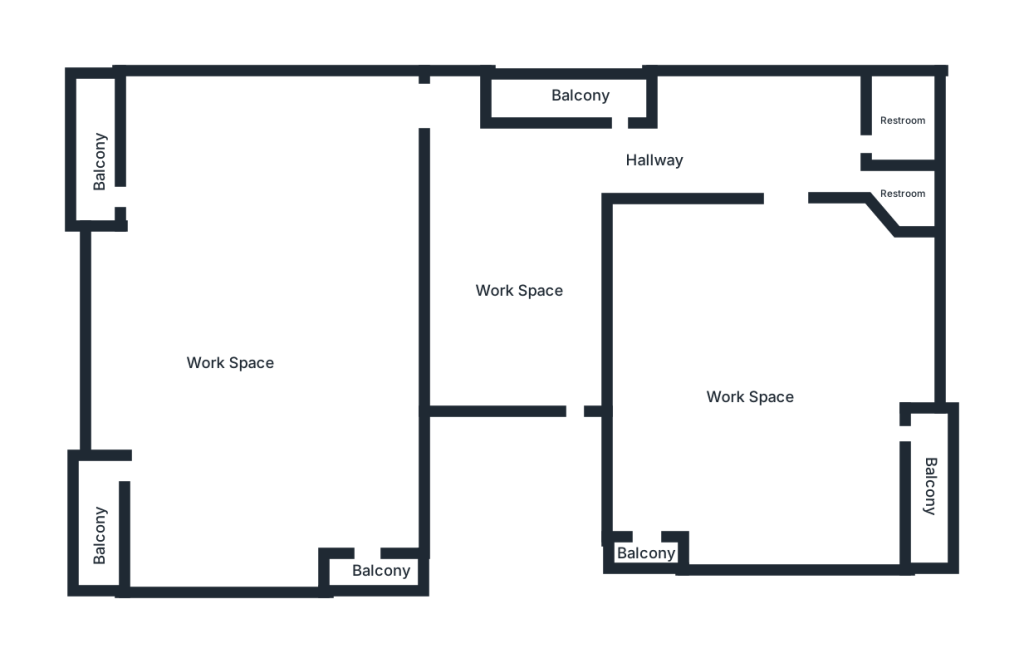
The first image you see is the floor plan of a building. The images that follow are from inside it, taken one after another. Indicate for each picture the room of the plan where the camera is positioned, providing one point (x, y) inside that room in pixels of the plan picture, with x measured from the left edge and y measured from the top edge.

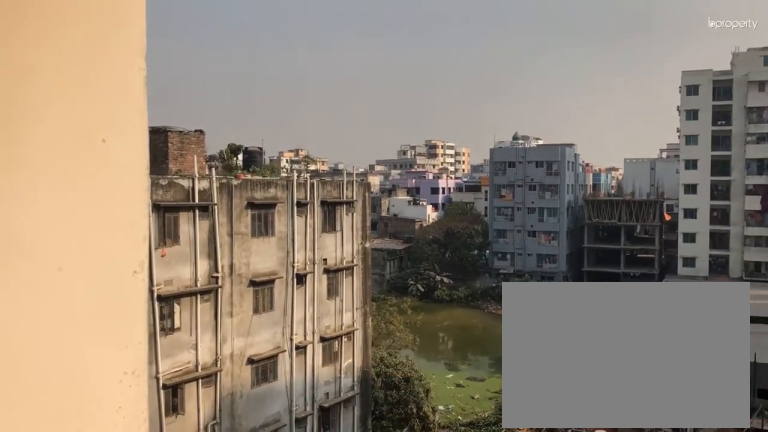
(379, 568)
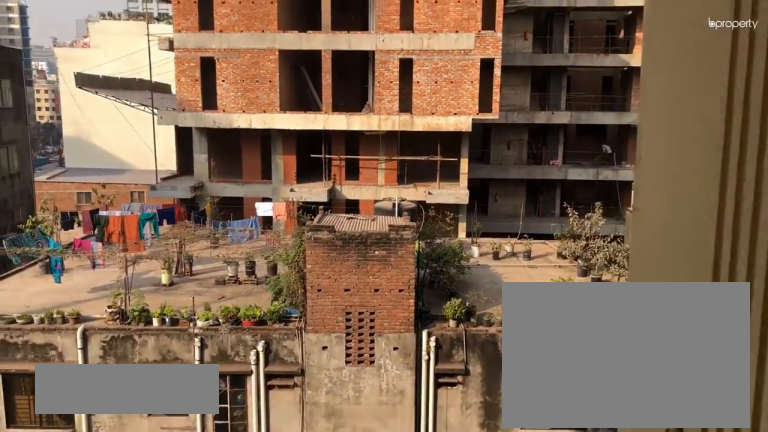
(588, 98)
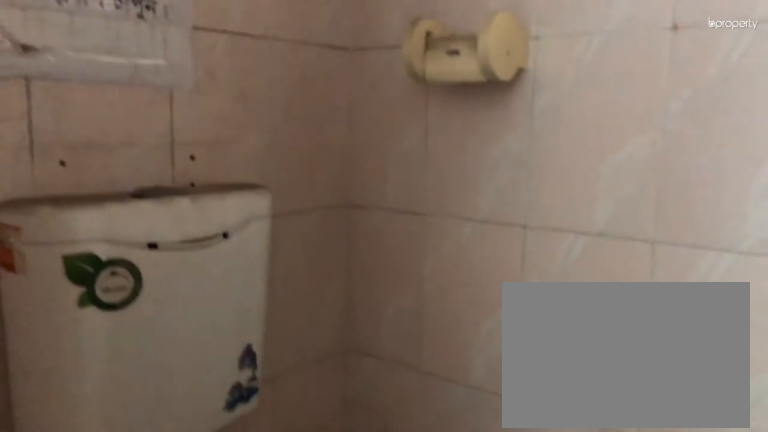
(905, 134)
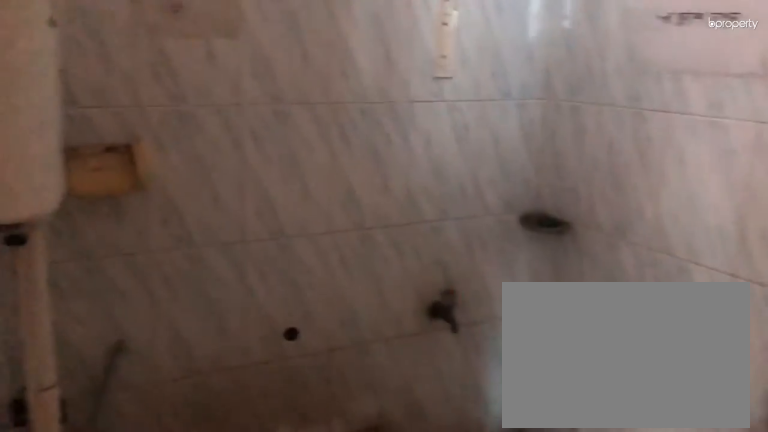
(908, 198)
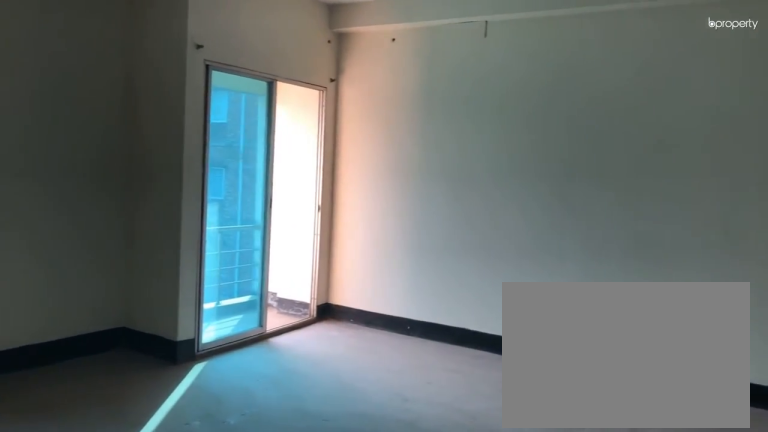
(750, 389)
